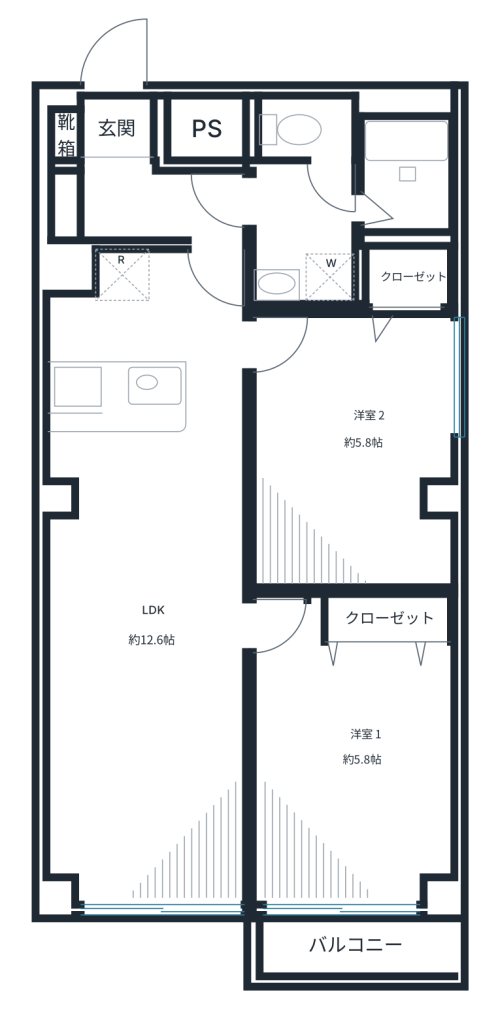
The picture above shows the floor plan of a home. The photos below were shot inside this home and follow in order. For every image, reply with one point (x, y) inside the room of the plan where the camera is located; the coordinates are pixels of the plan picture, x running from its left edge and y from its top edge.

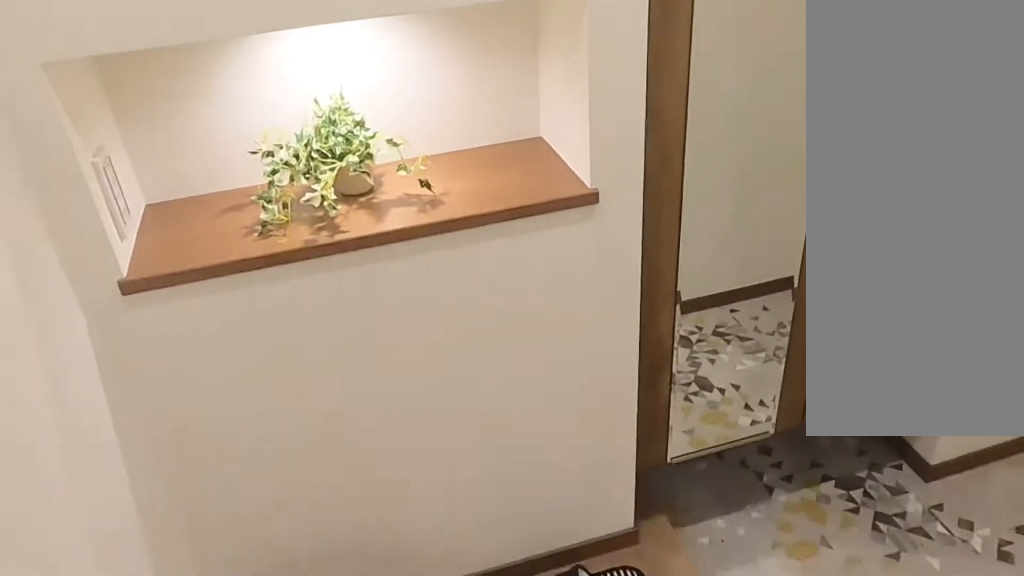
(130, 179)
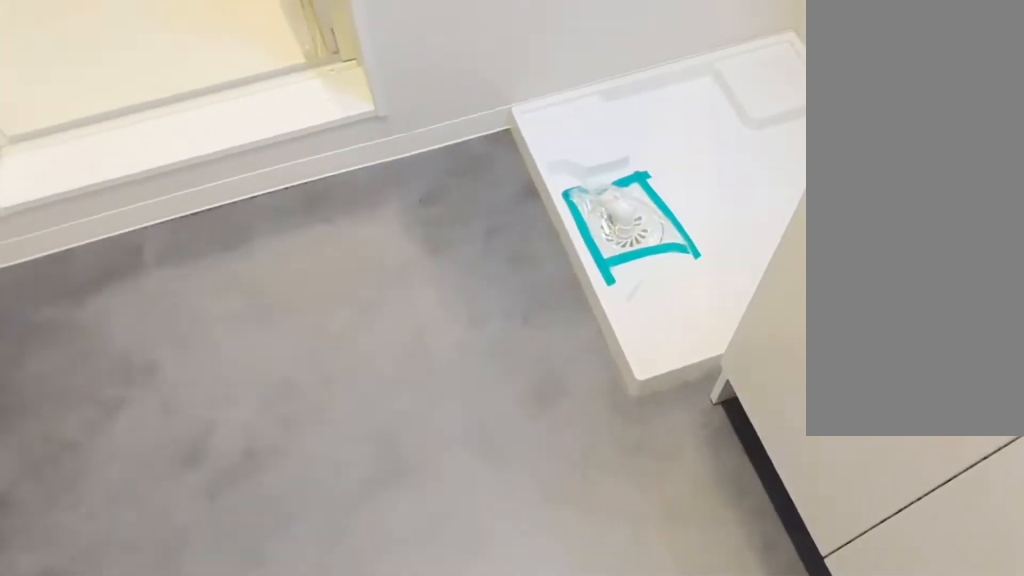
(341, 221)
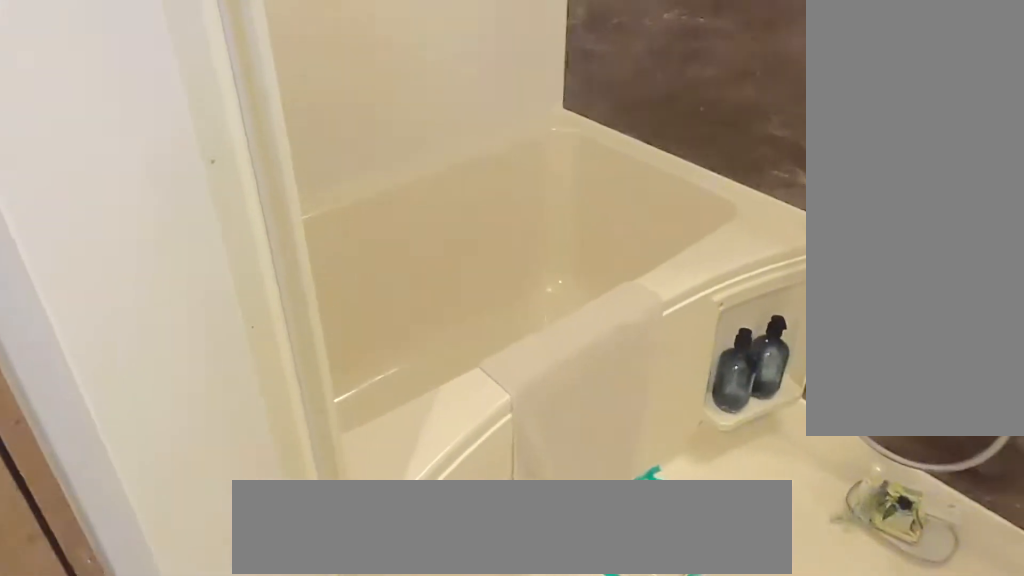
(341, 221)
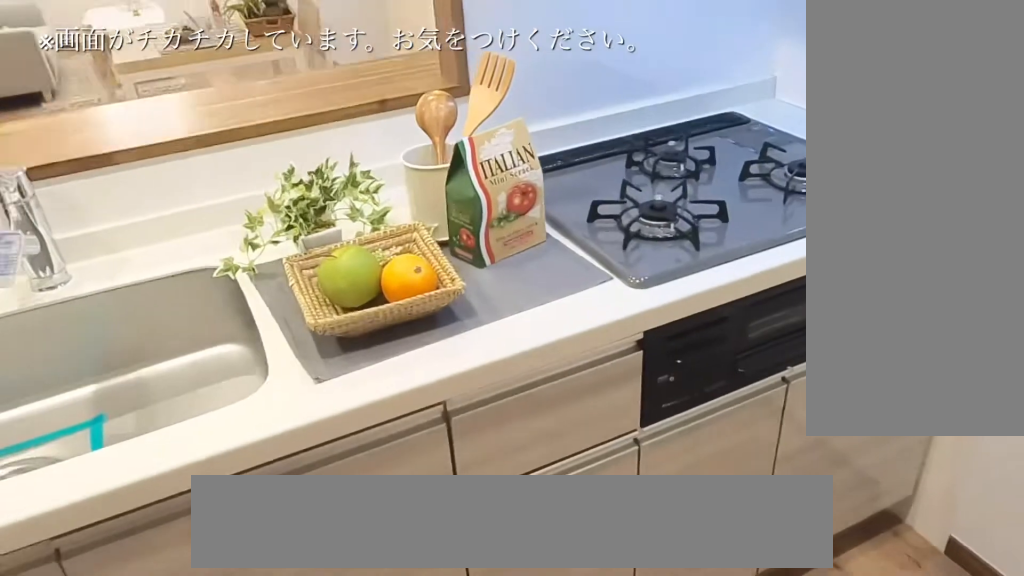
(128, 315)
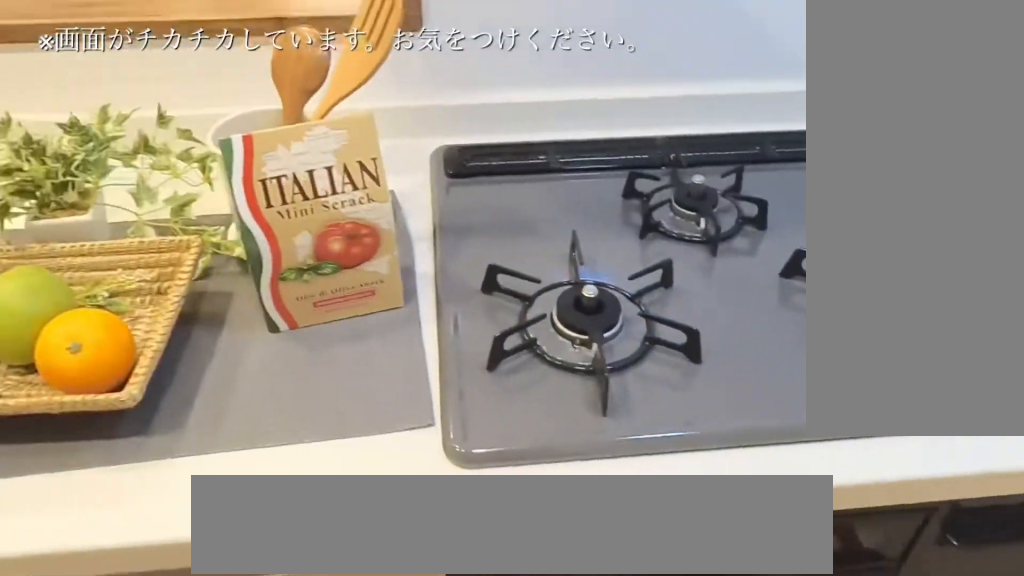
(128, 313)
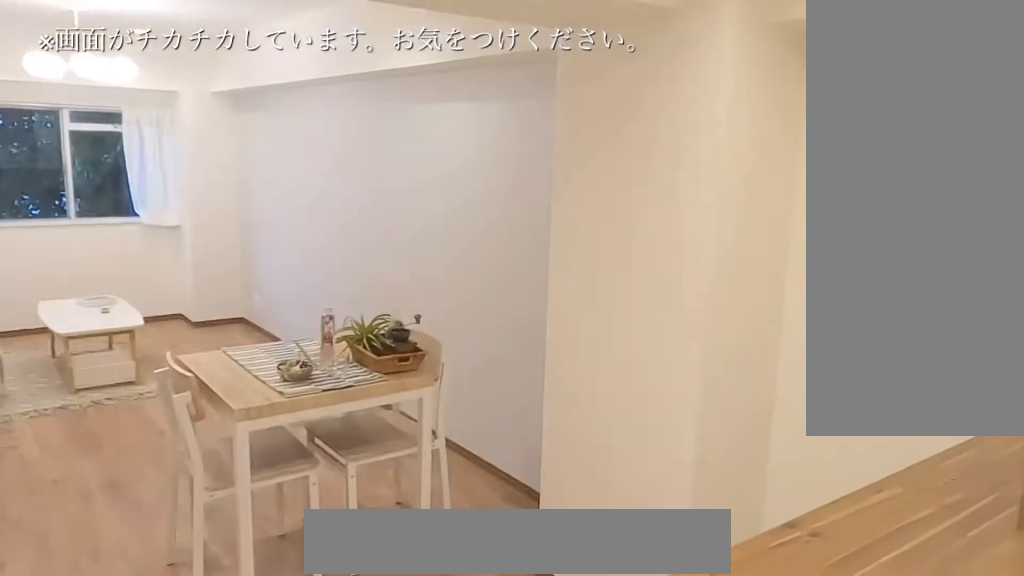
(155, 640)
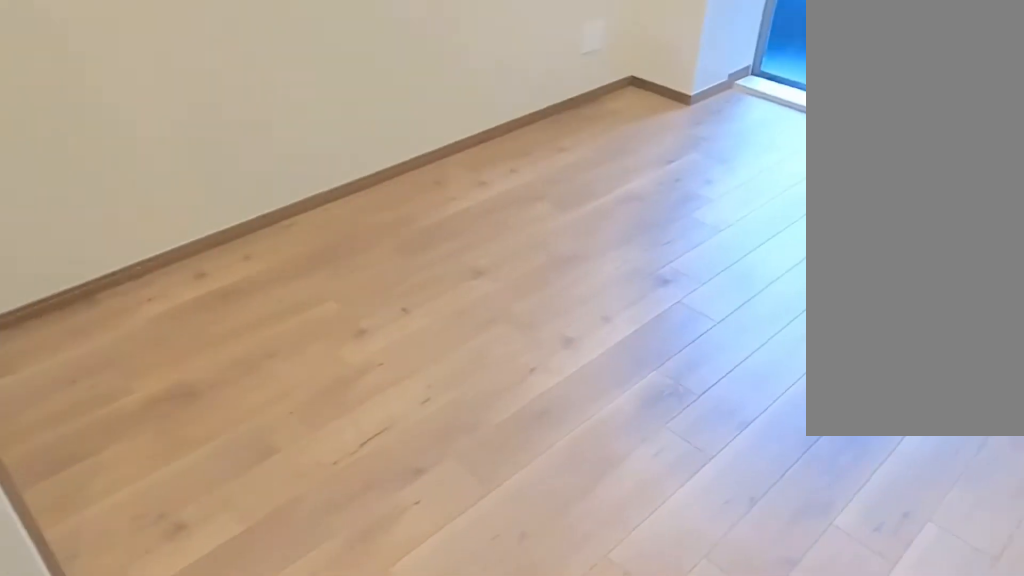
(383, 784)
